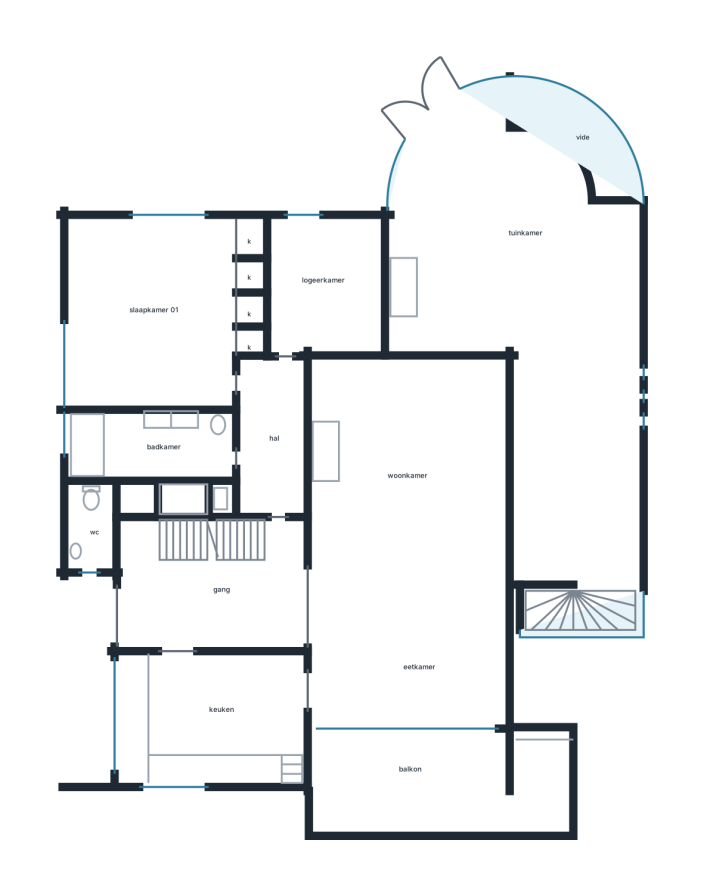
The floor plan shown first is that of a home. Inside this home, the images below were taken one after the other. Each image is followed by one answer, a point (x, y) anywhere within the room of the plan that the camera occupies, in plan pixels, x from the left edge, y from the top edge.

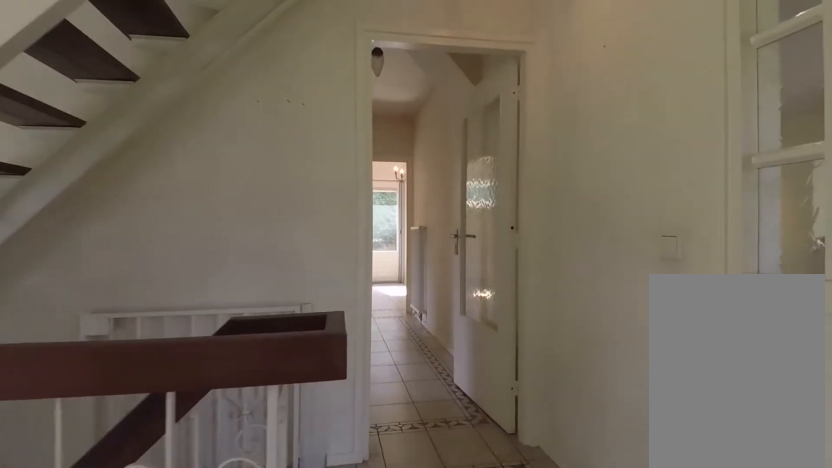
(210, 583)
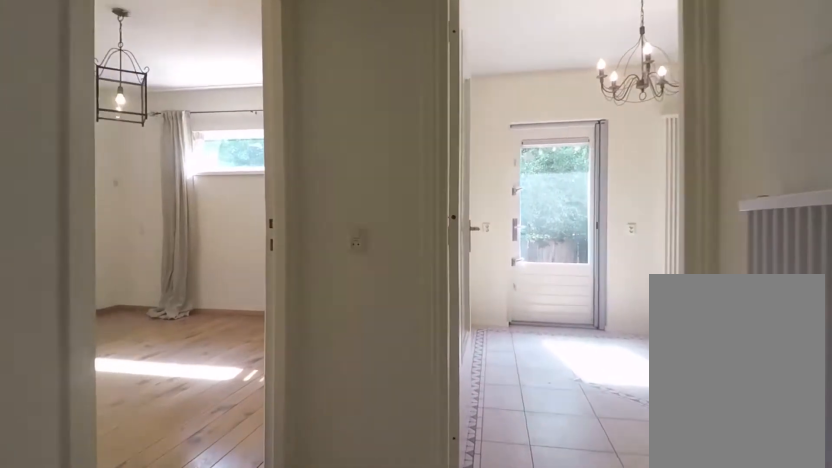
(270, 437)
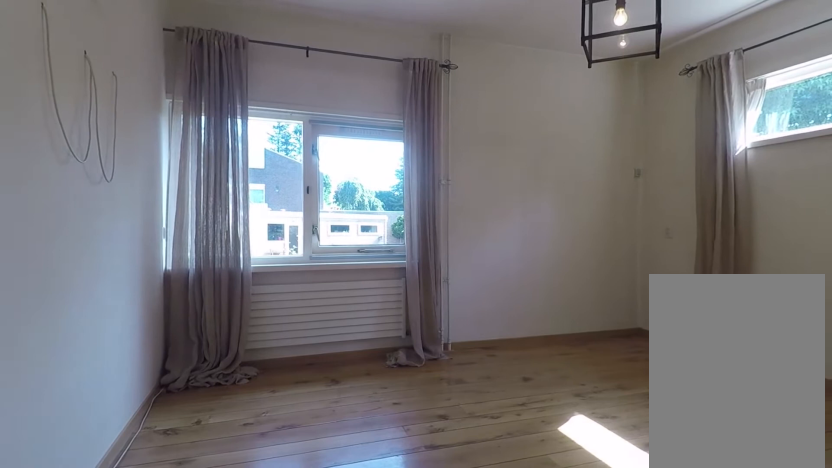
(152, 313)
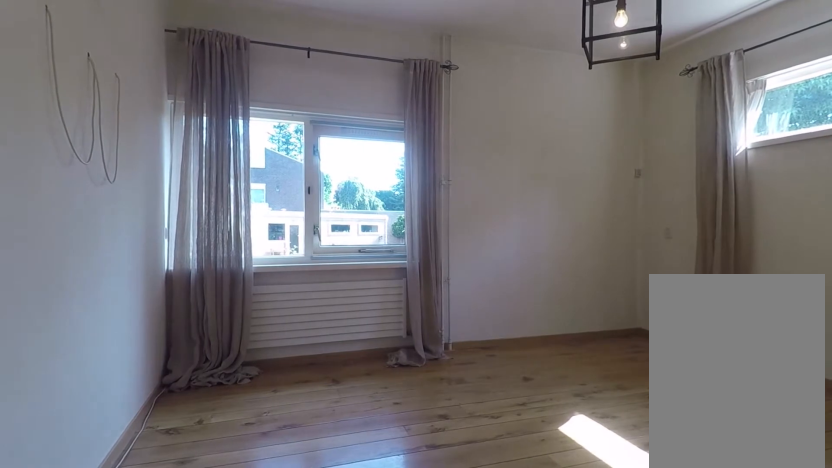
(152, 313)
